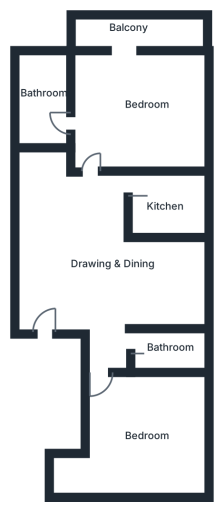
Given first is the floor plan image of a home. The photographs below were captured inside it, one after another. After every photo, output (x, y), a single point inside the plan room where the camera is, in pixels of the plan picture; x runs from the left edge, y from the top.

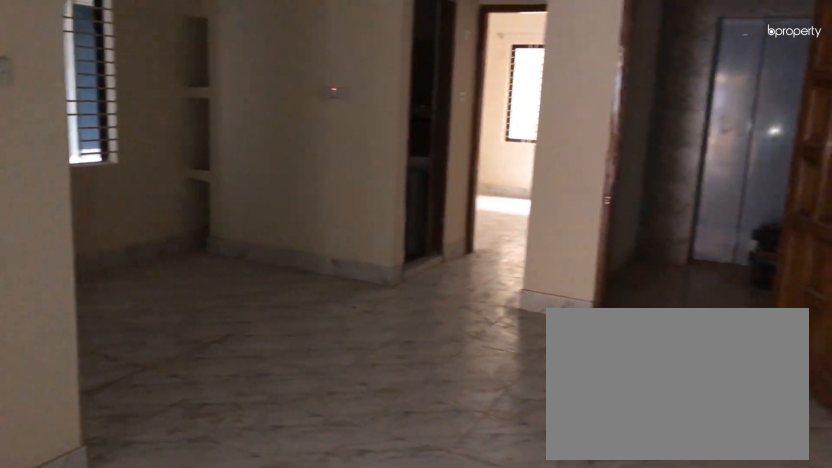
(100, 268)
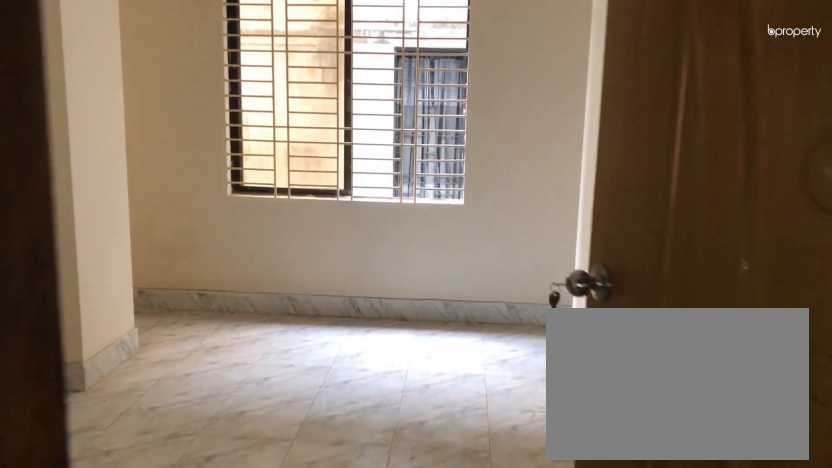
(145, 446)
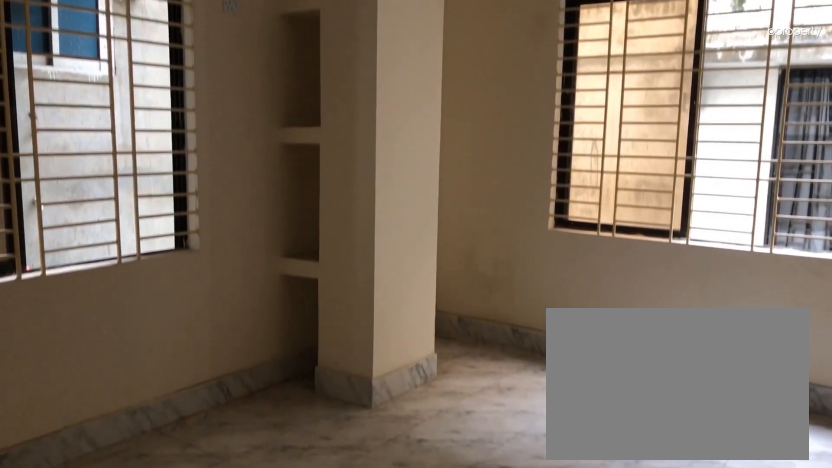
(145, 446)
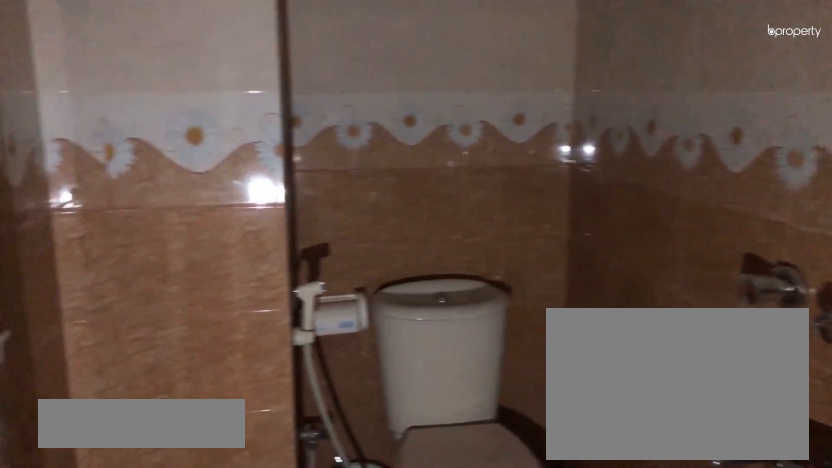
(174, 353)
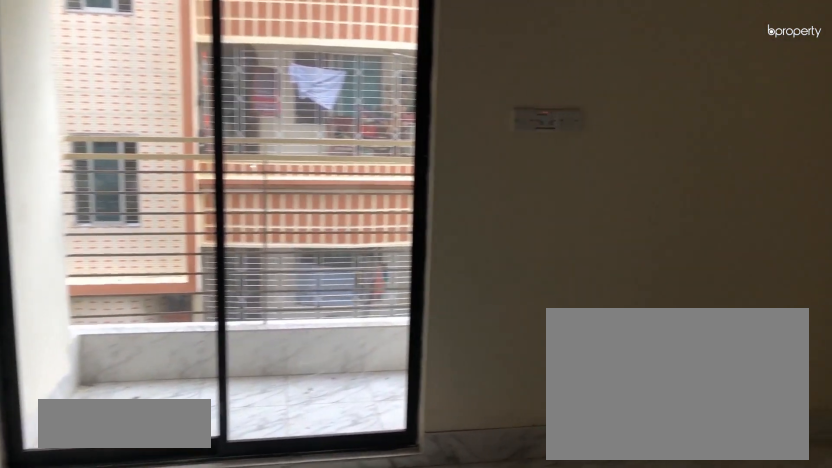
(142, 112)
